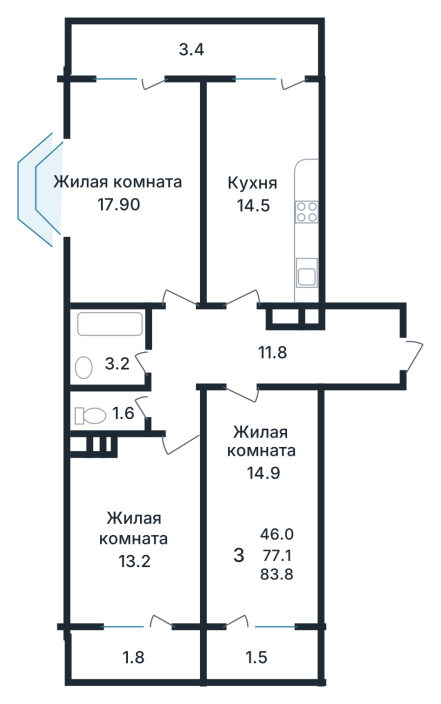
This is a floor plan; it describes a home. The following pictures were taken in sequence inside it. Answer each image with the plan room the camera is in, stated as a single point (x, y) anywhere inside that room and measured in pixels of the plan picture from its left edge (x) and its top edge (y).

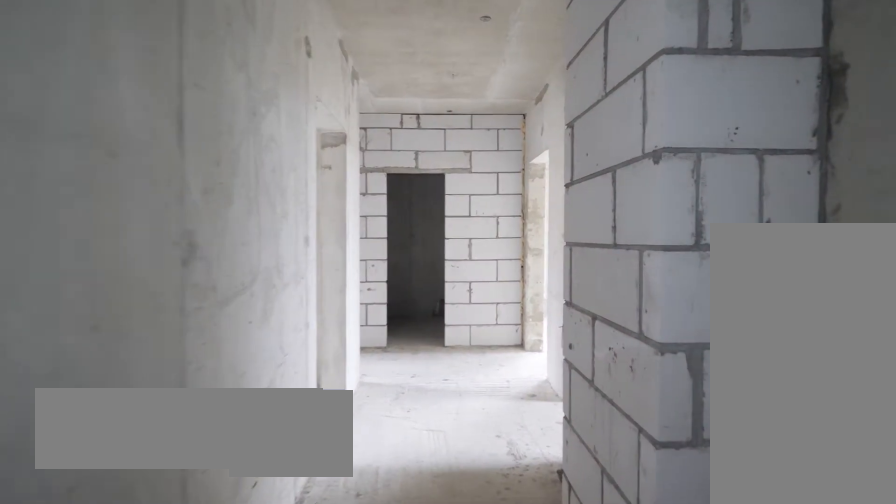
(260, 355)
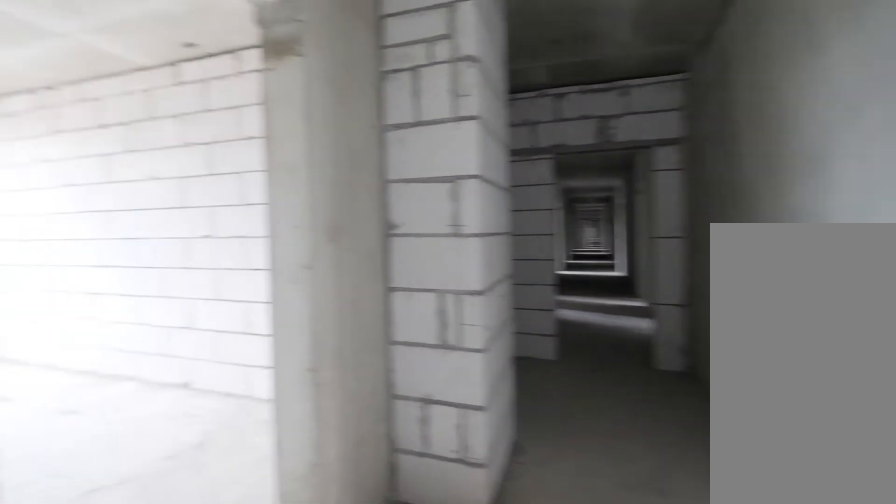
(260, 355)
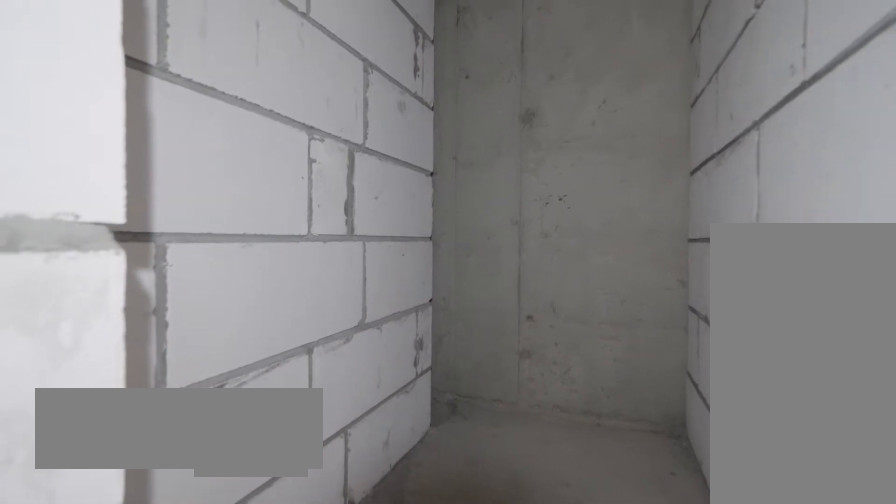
(110, 411)
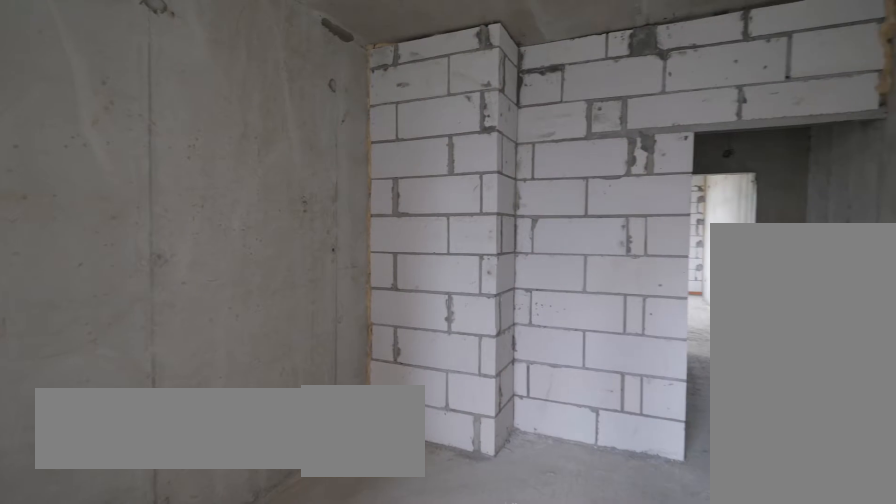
(138, 531)
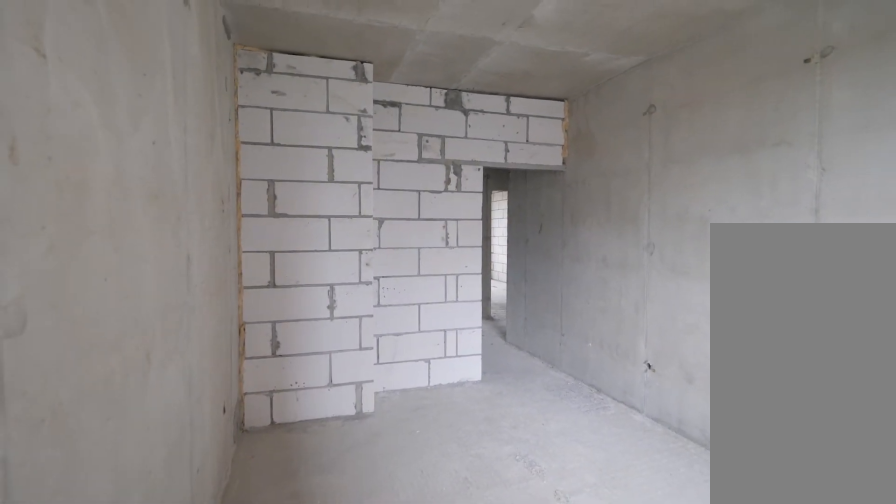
(138, 531)
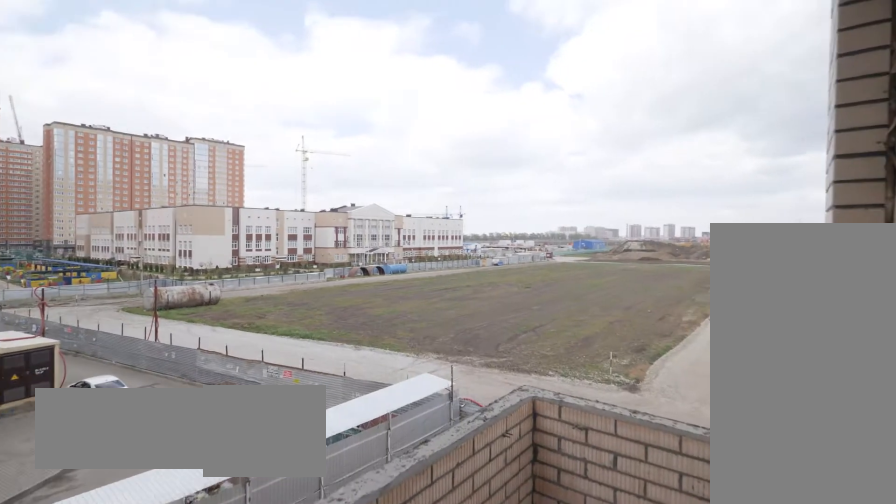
(136, 656)
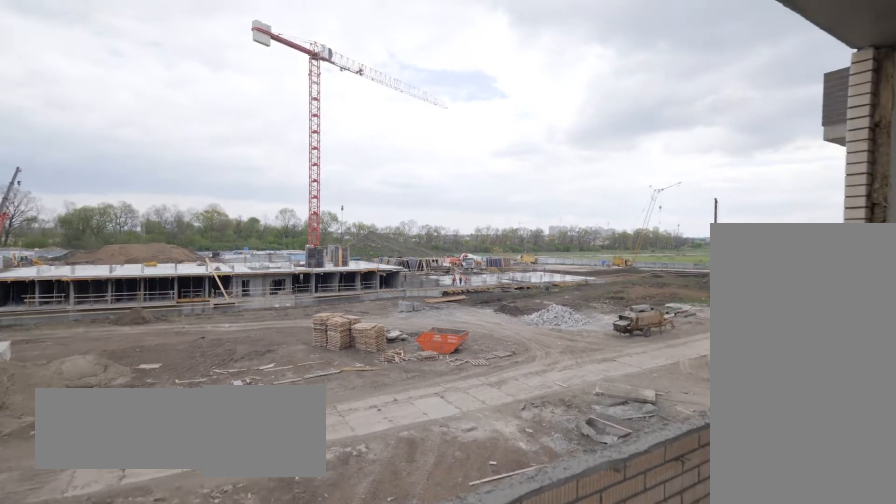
(194, 48)
